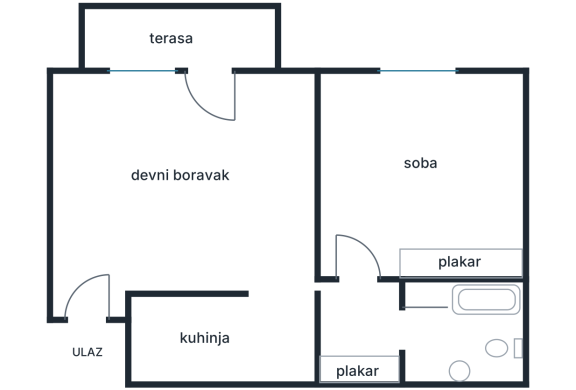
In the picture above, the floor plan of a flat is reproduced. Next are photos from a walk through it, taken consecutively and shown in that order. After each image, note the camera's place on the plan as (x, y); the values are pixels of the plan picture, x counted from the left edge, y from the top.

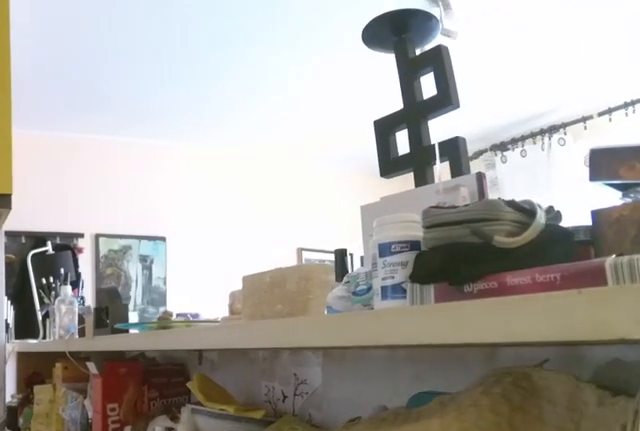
(257, 328)
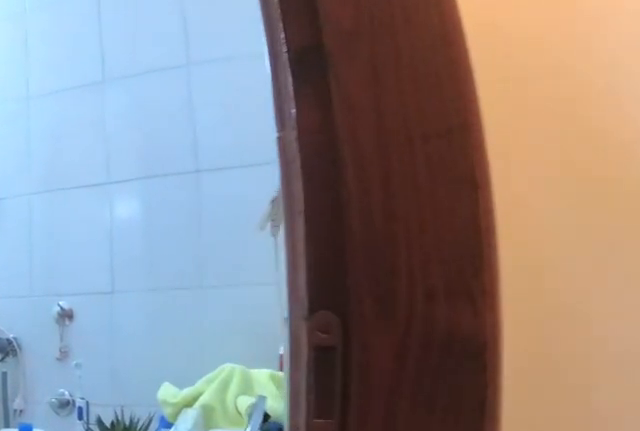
(377, 303)
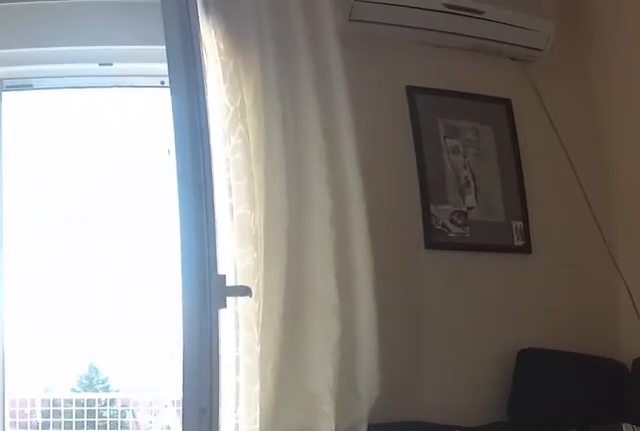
(215, 189)
